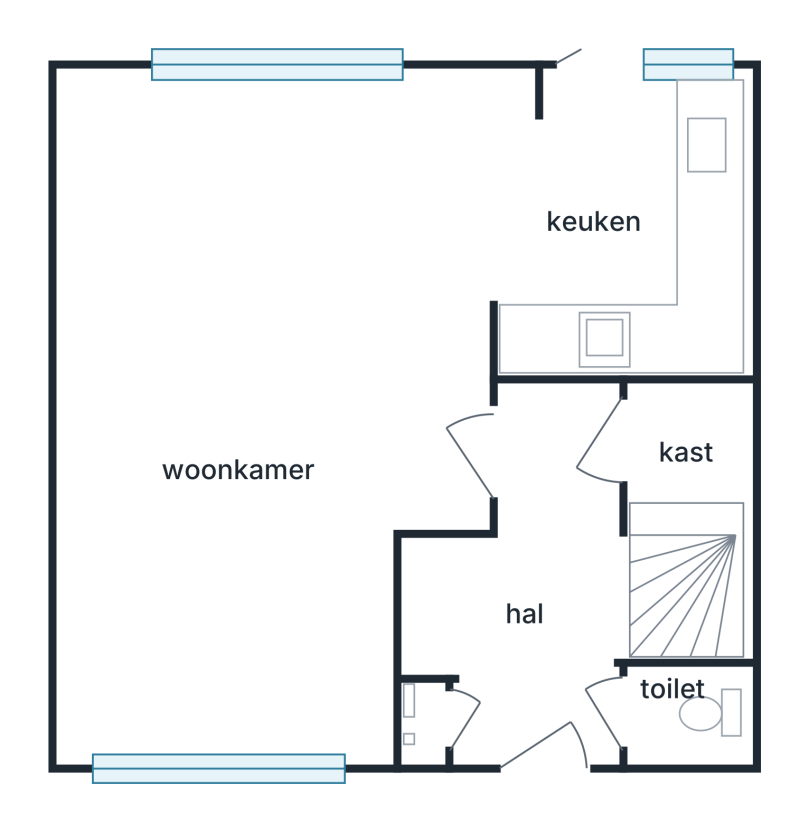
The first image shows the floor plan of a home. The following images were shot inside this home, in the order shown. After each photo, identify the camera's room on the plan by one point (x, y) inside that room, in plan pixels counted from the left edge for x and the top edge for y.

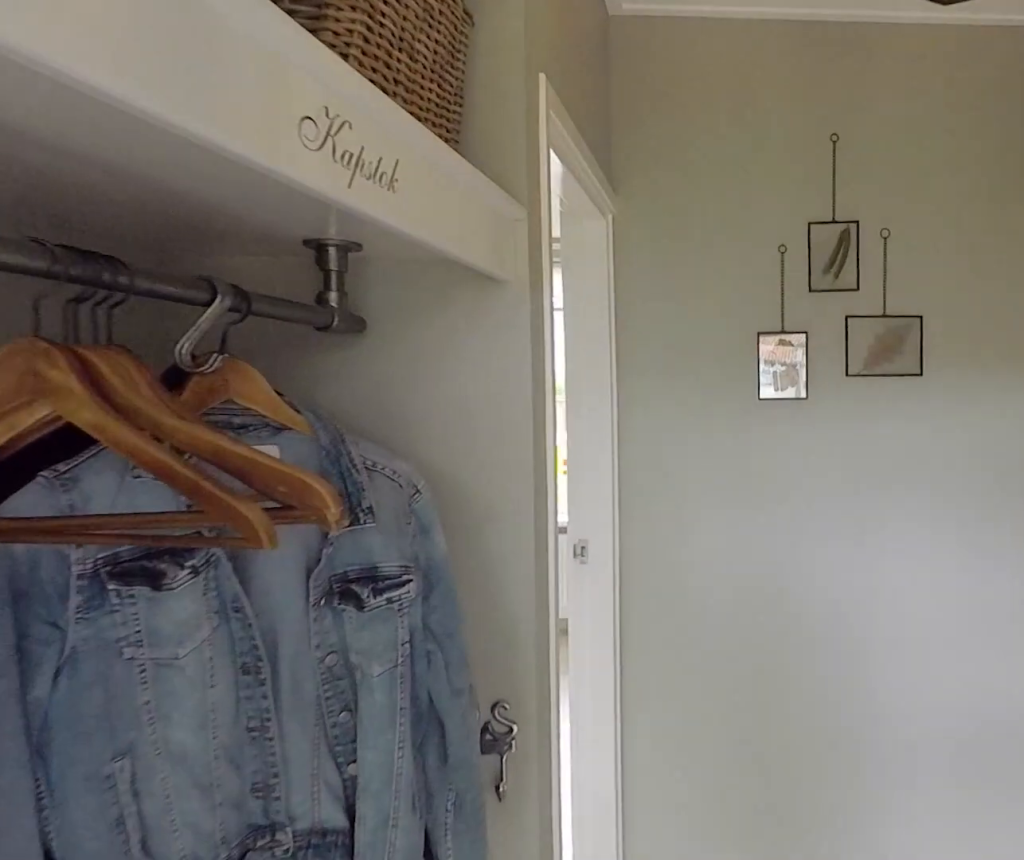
(532, 585)
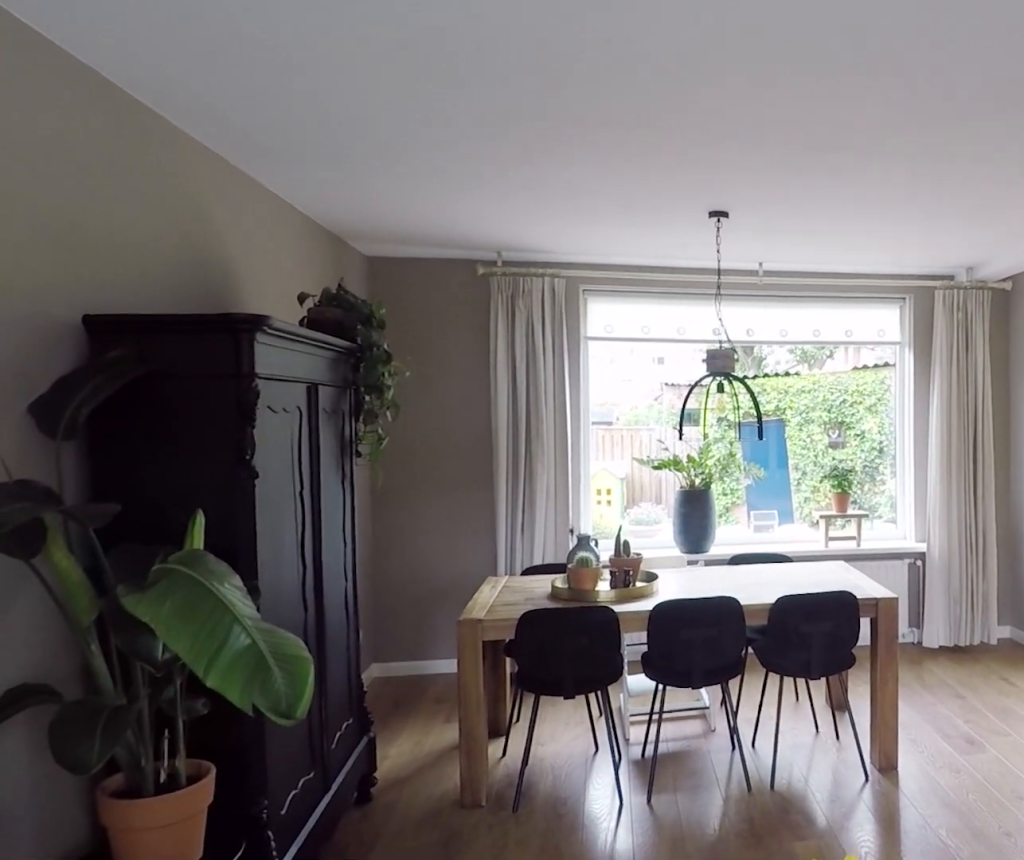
(187, 336)
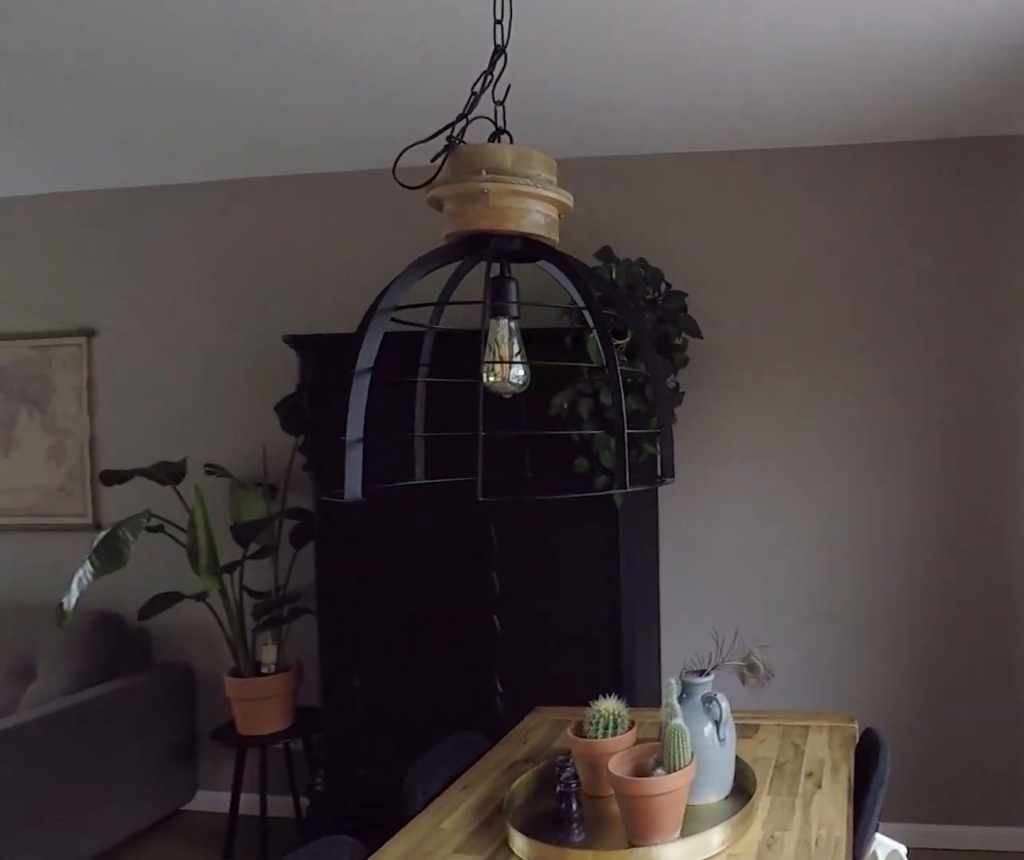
(187, 336)
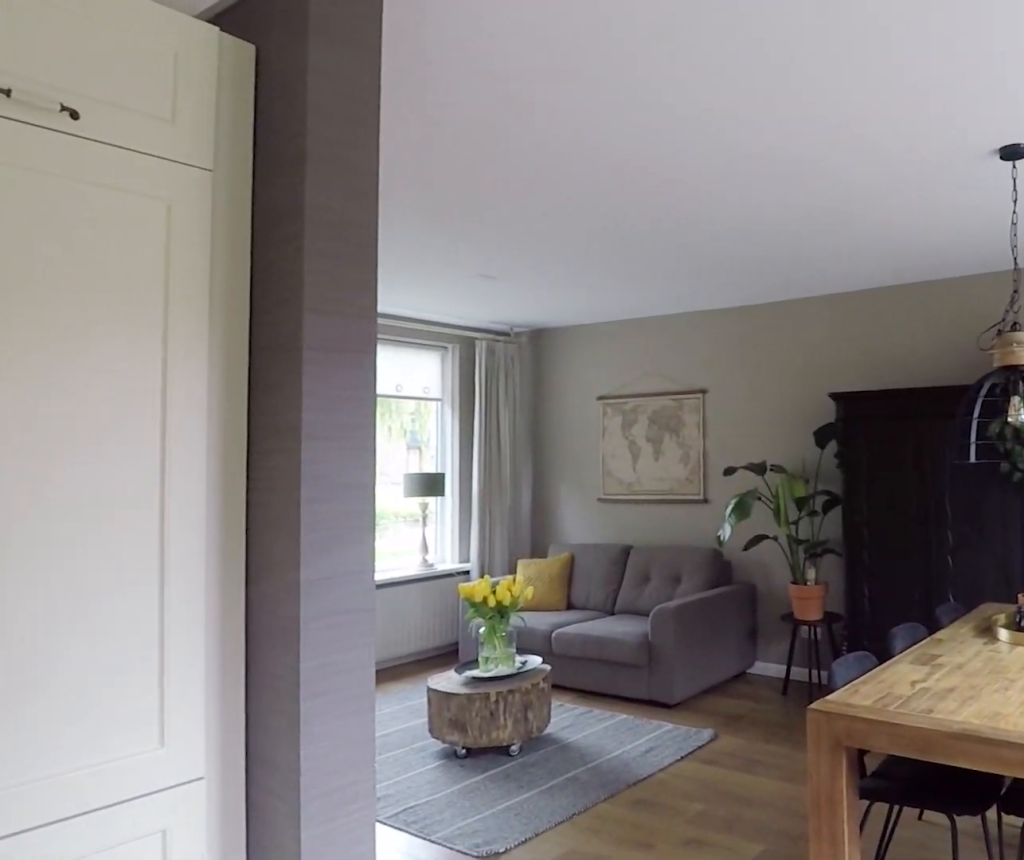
(615, 228)
